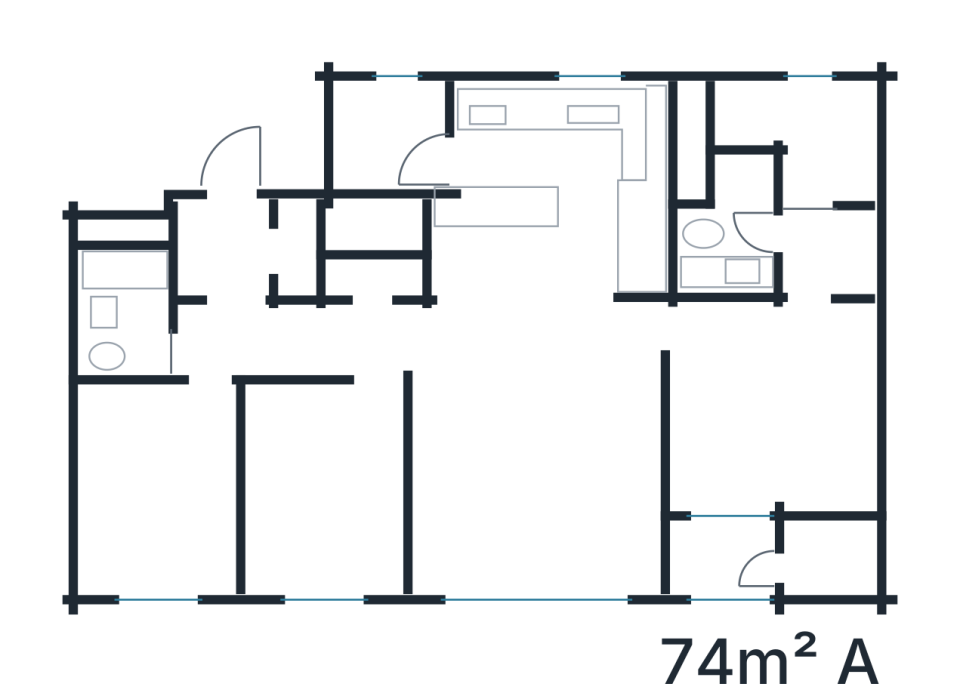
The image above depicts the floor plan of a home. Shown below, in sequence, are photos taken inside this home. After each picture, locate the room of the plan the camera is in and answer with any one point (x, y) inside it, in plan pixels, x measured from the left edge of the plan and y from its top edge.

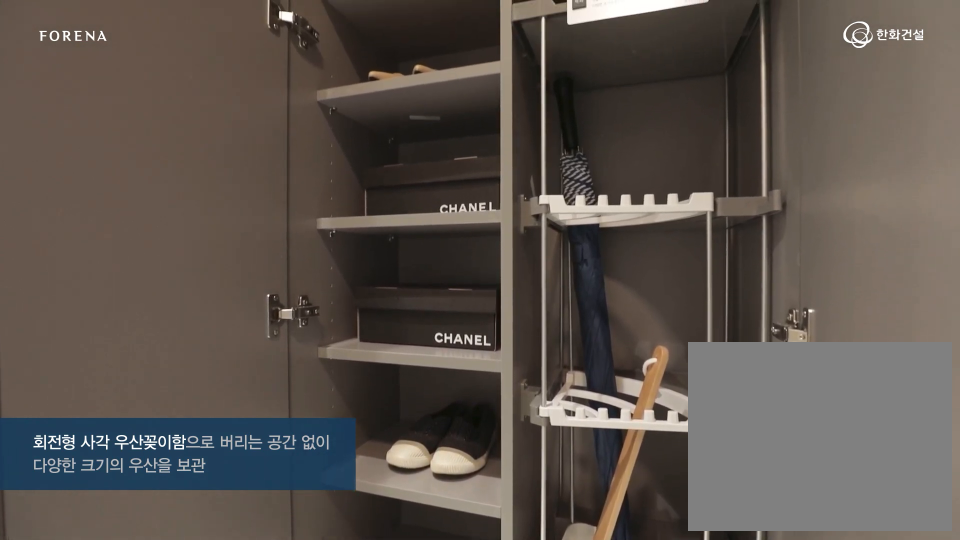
(235, 246)
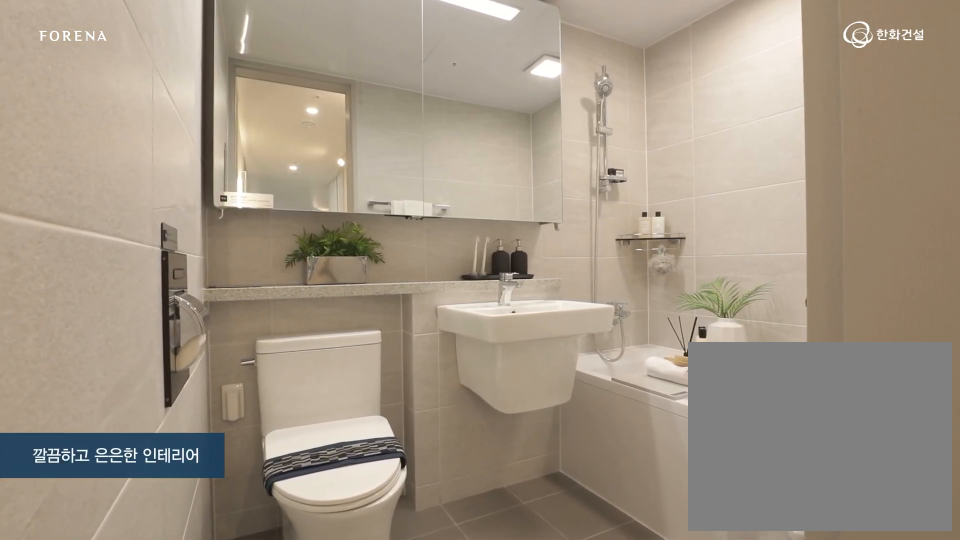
(161, 347)
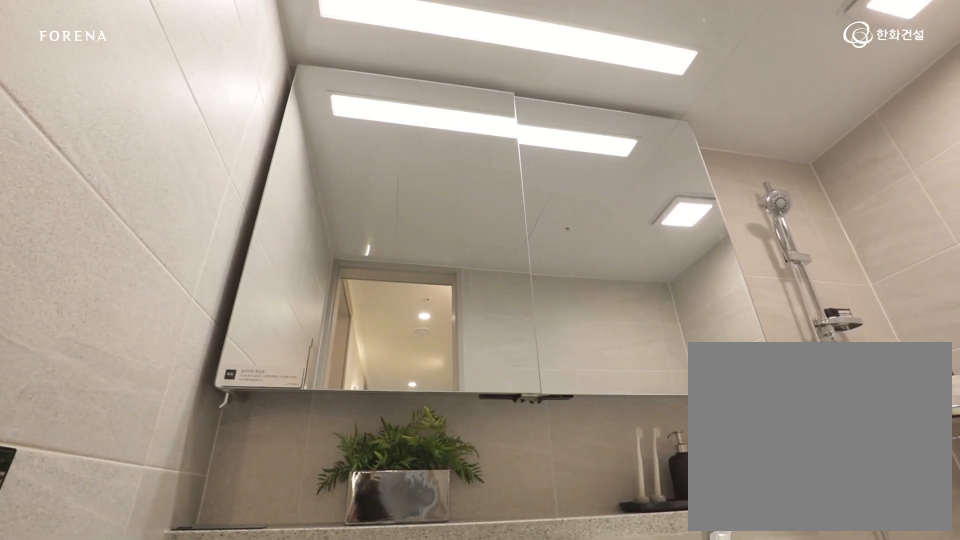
(161, 347)
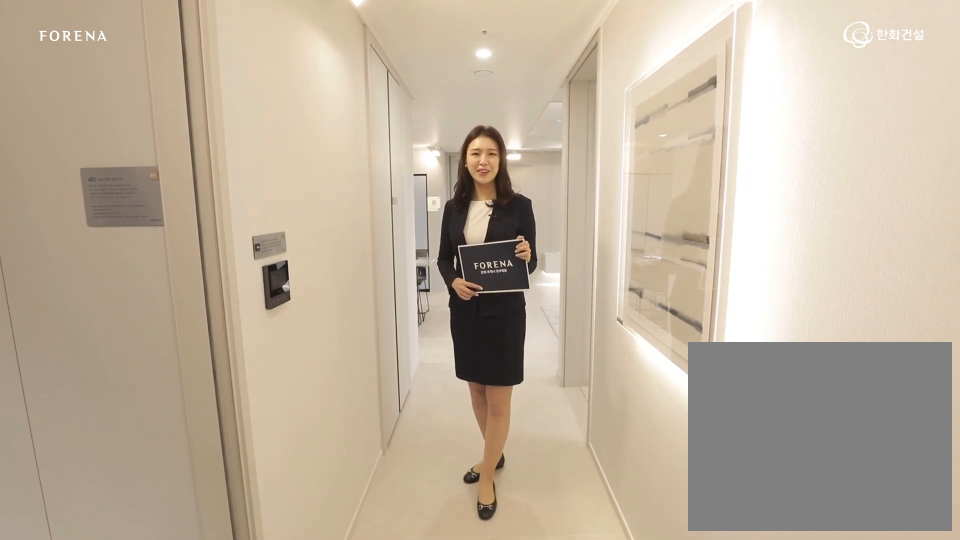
(342, 340)
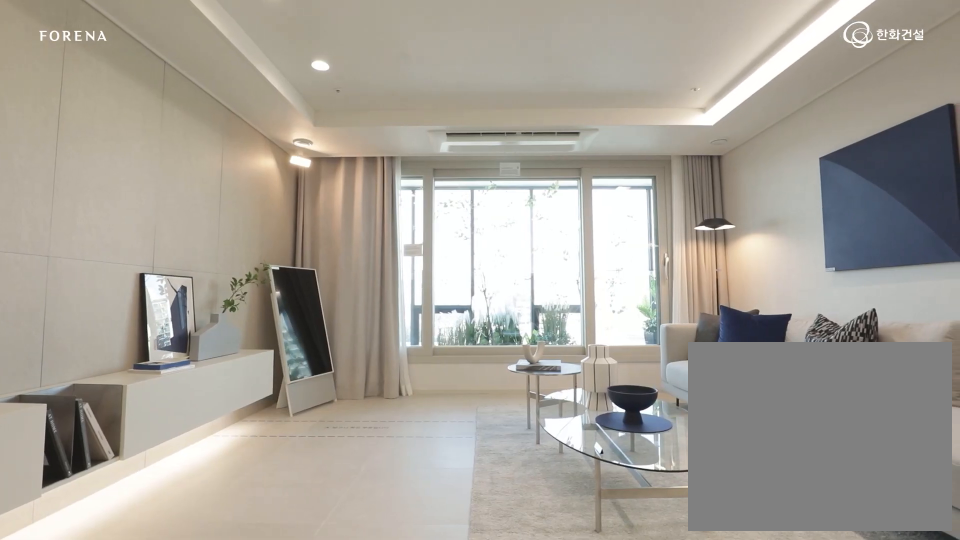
(544, 462)
